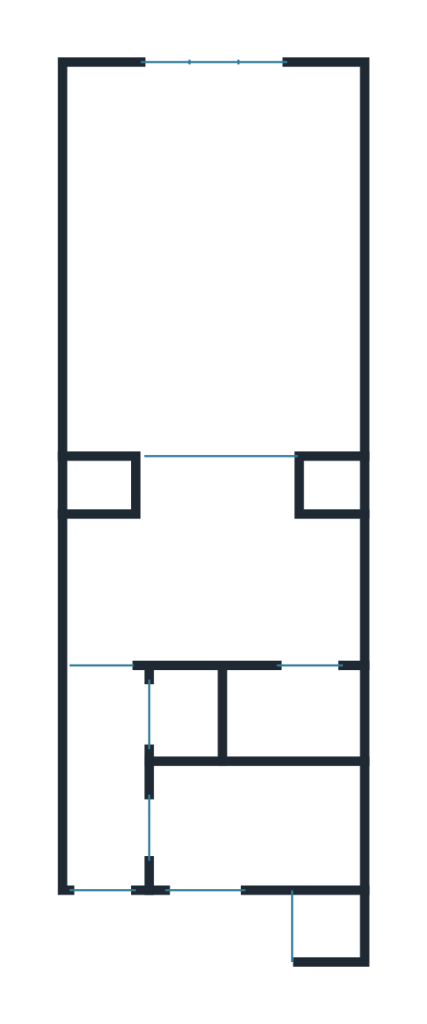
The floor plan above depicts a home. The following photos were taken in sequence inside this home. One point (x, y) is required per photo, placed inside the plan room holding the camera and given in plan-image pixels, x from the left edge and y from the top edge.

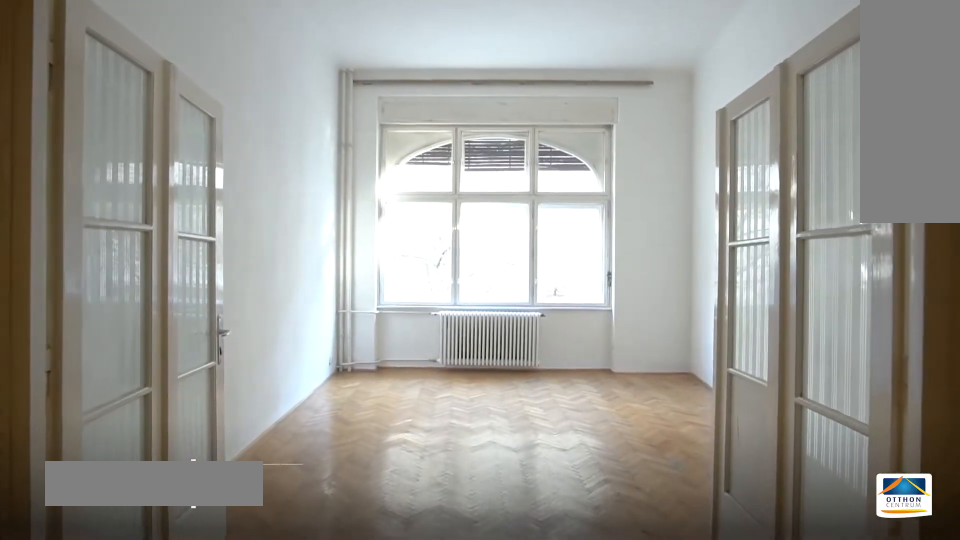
(222, 265)
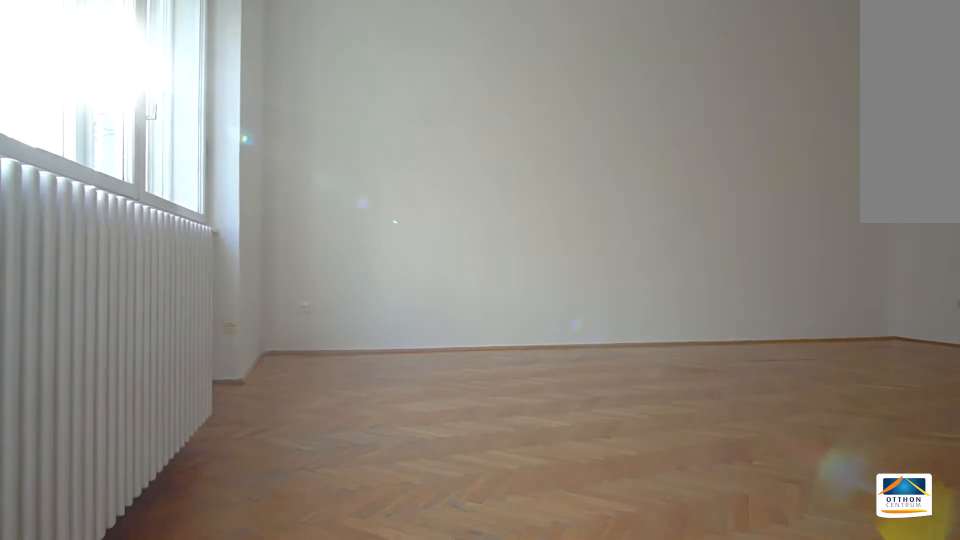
(220, 265)
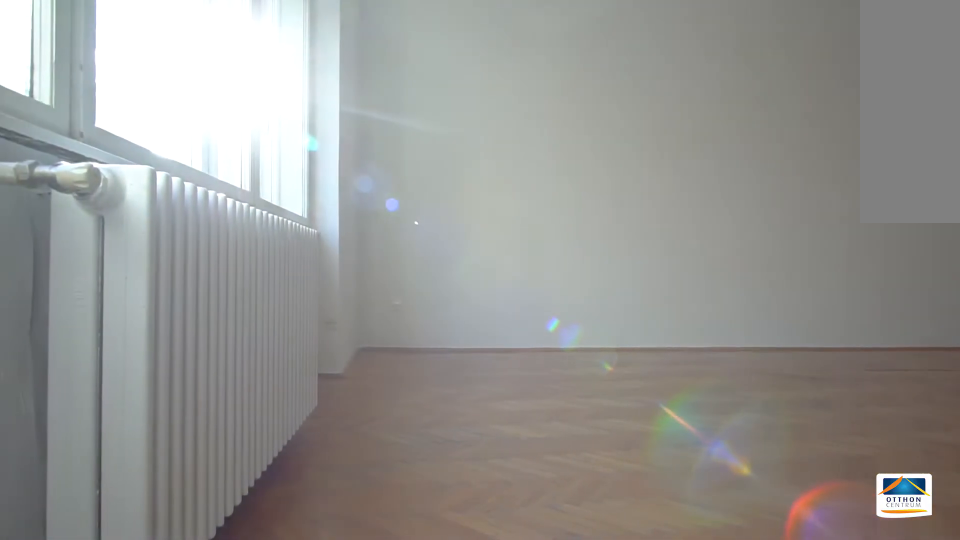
(220, 265)
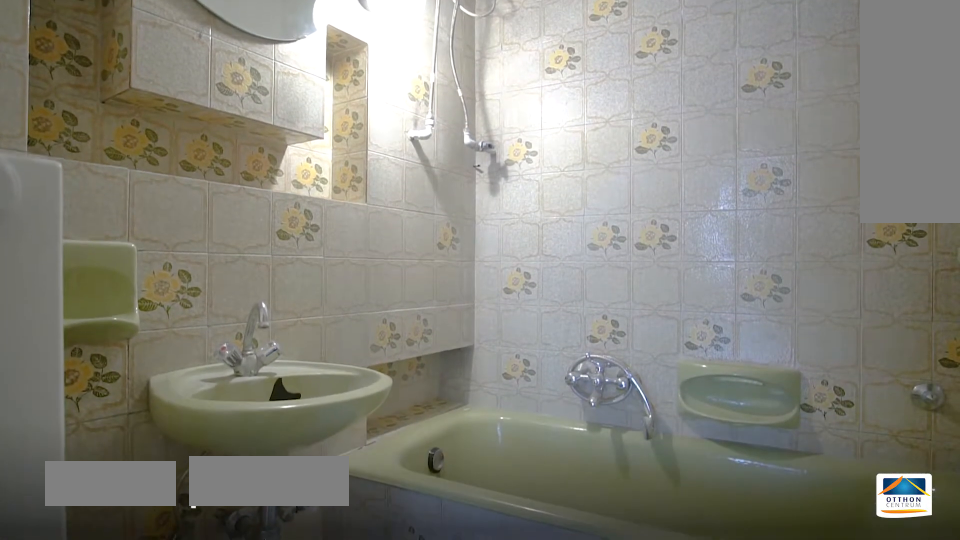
(293, 707)
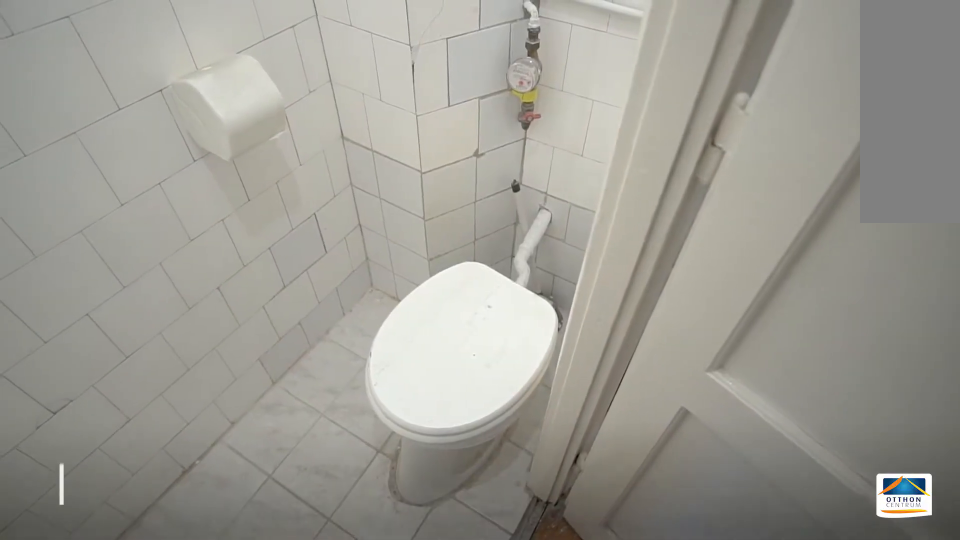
(187, 713)
